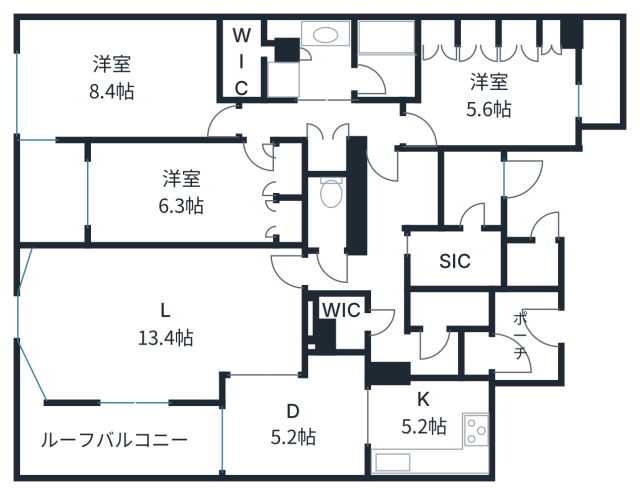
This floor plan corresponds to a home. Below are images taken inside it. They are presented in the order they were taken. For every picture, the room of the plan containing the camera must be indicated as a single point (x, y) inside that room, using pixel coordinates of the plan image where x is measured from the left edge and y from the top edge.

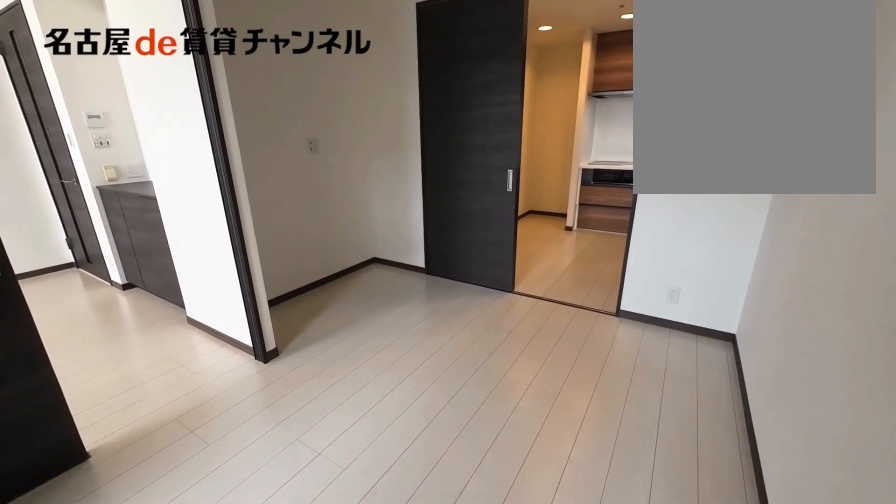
(298, 421)
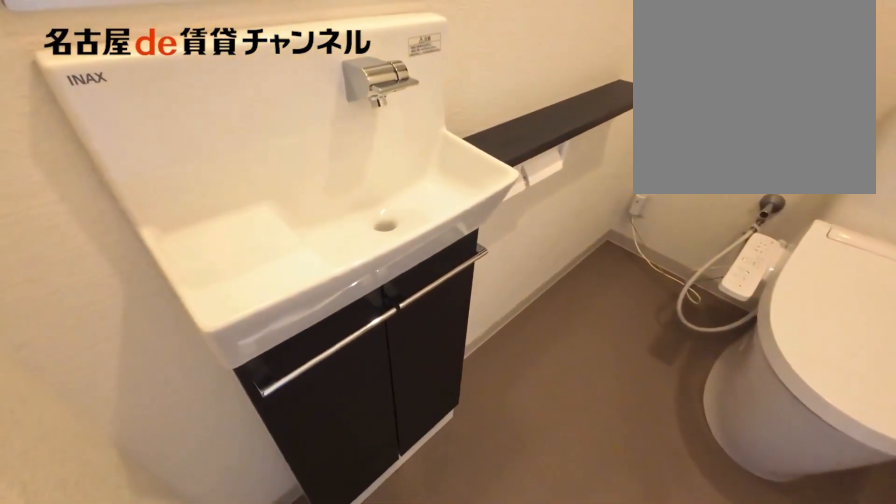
(326, 213)
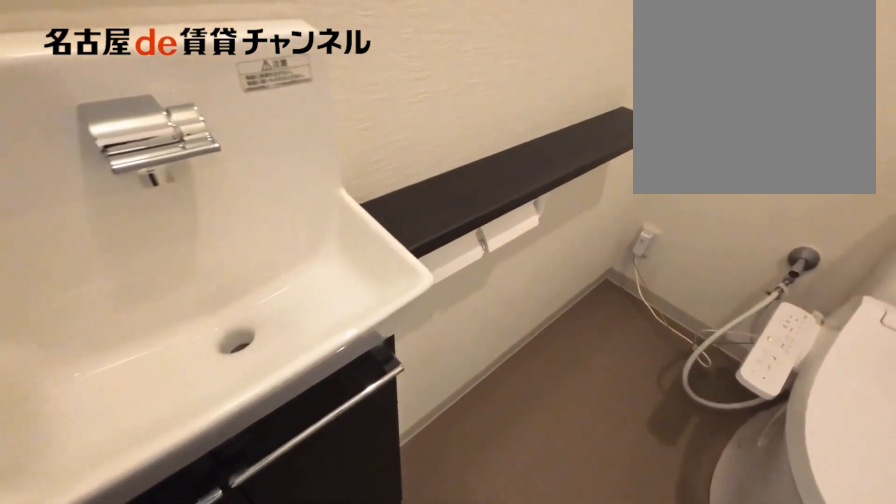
(326, 213)
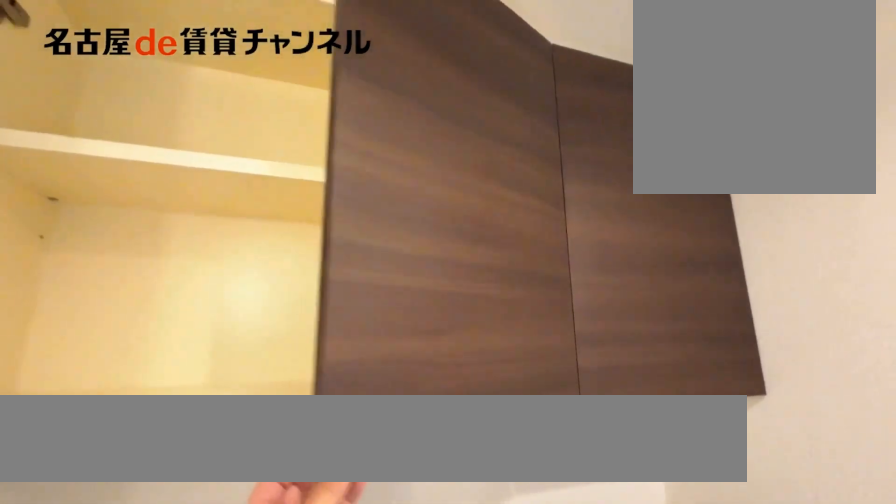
(326, 213)
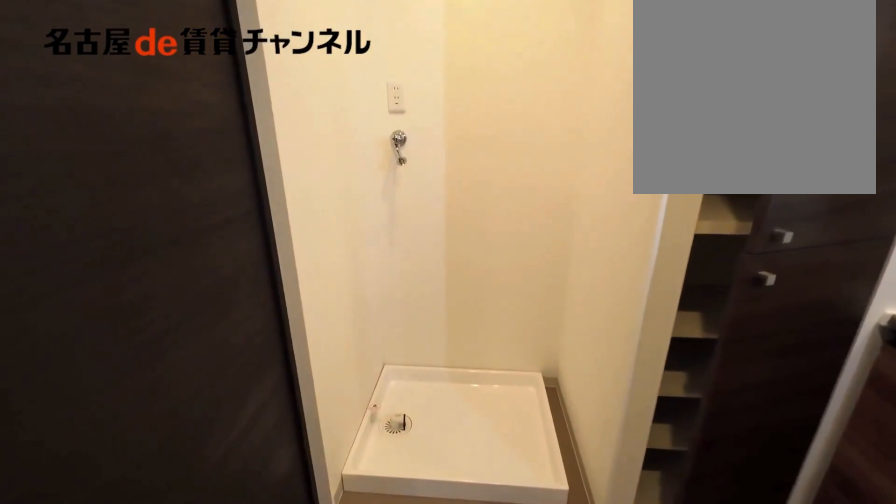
(316, 64)
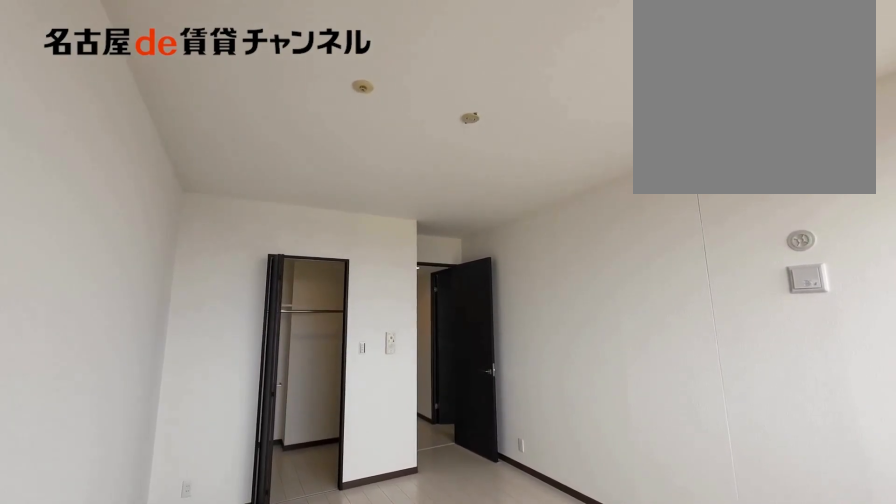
(125, 80)
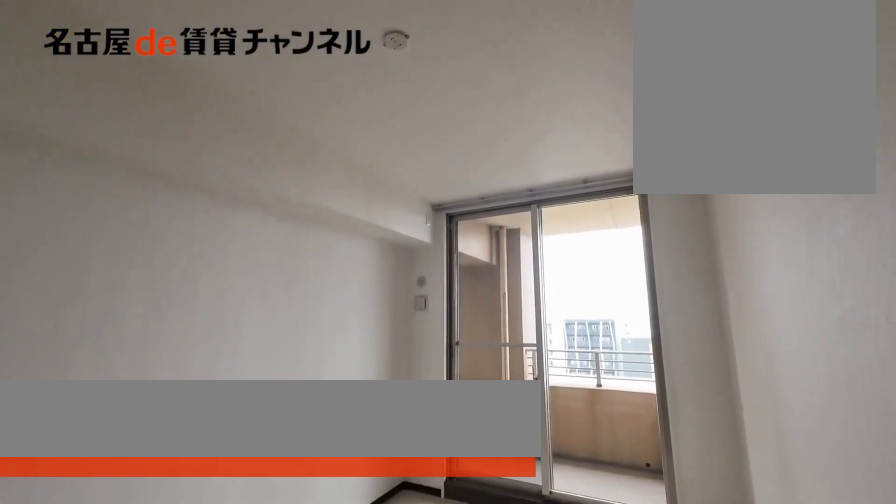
(195, 192)
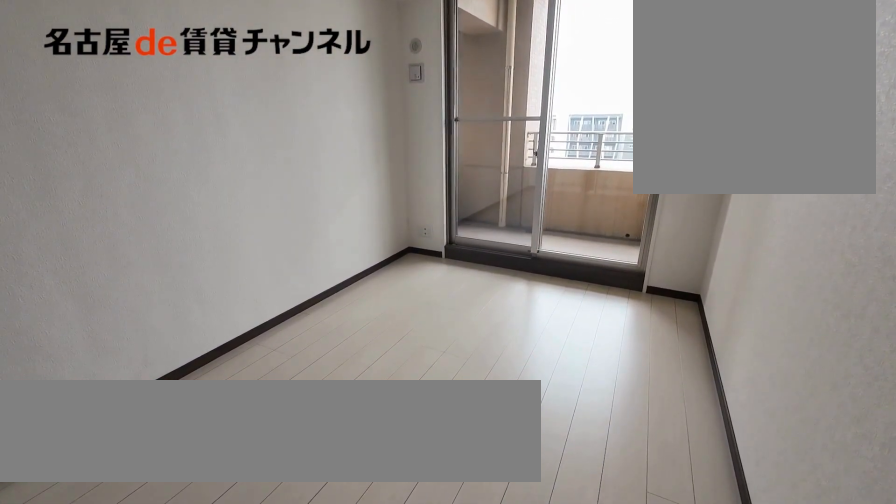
(195, 192)
